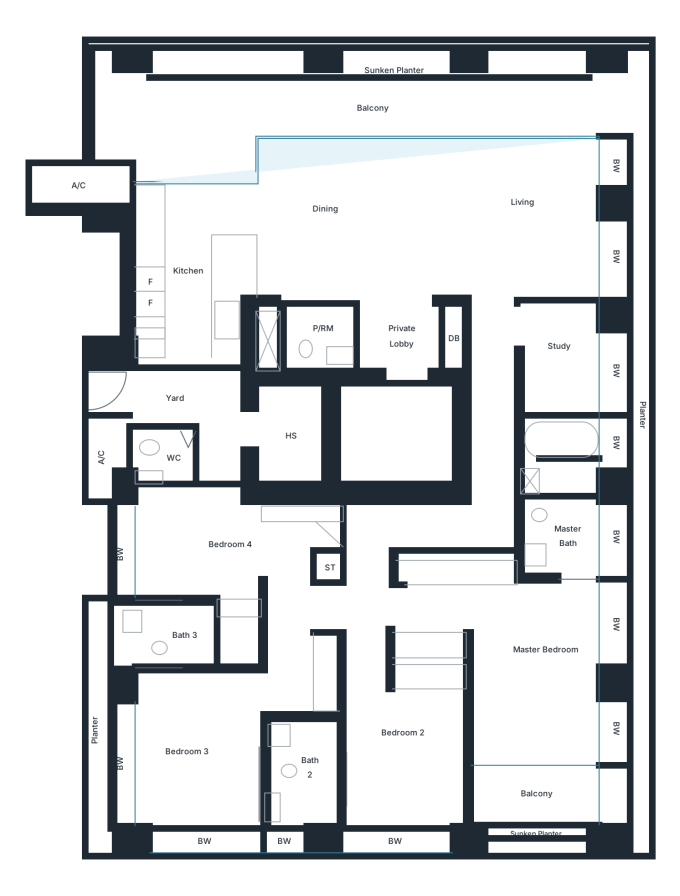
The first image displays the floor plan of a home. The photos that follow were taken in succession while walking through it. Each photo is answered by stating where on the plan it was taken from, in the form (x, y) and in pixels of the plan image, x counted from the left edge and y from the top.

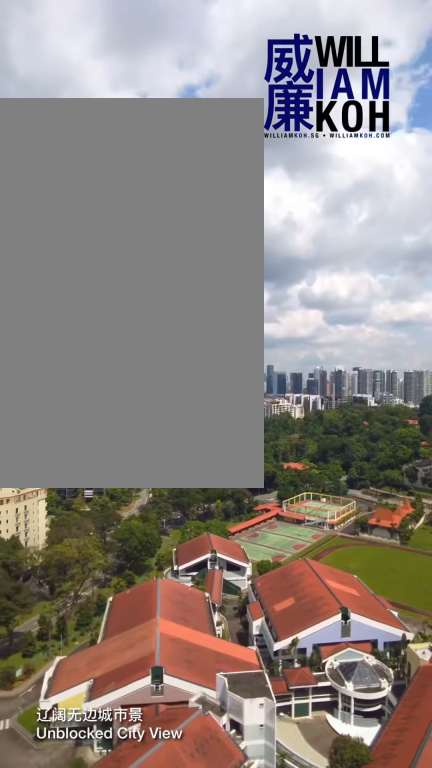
(236, 85)
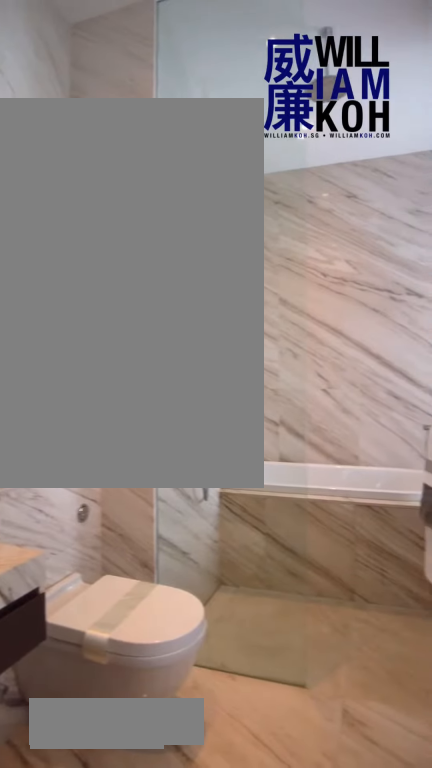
(573, 539)
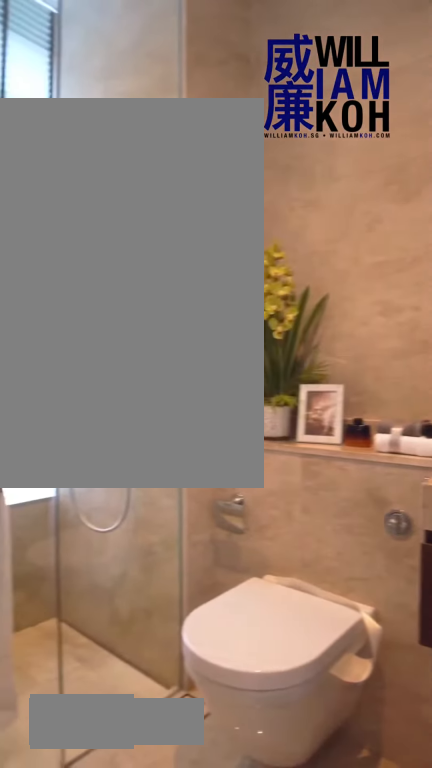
(308, 750)
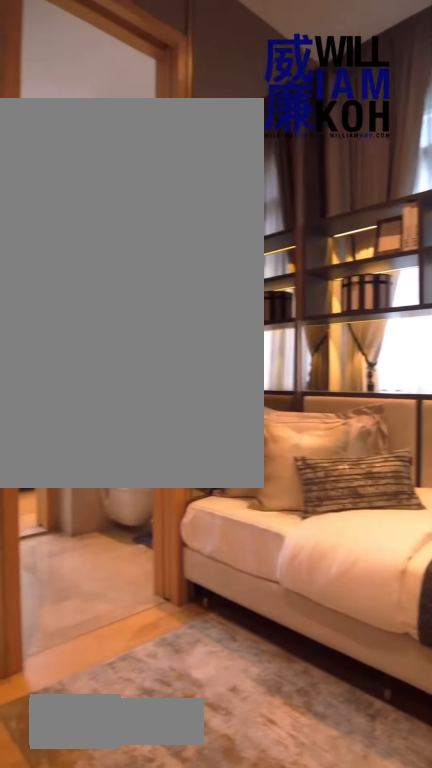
(242, 555)
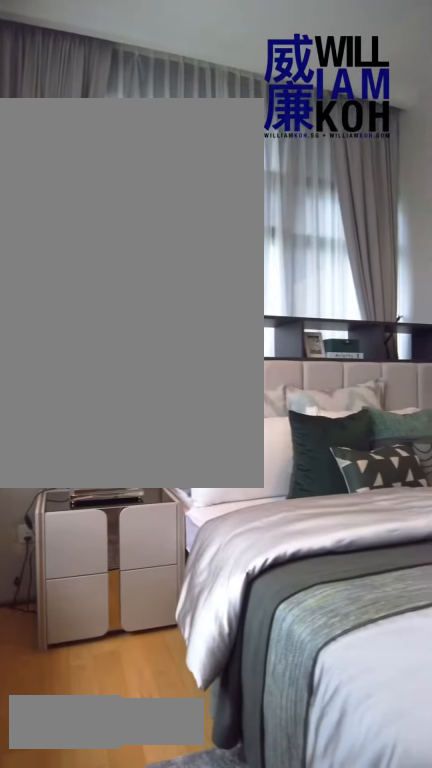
(236, 810)
